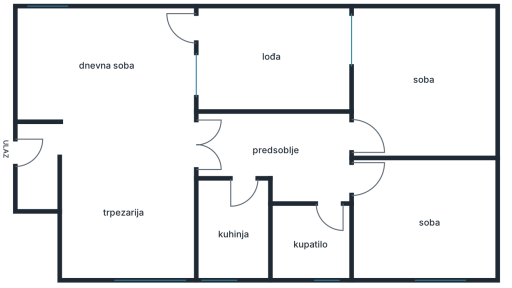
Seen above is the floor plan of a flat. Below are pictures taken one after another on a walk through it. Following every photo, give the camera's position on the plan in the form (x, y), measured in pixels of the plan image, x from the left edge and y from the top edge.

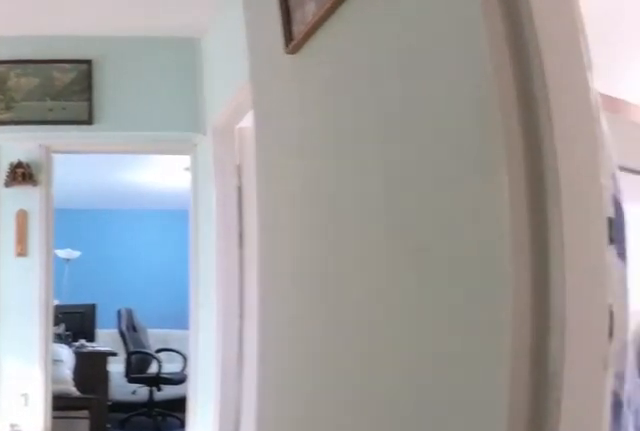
(224, 147)
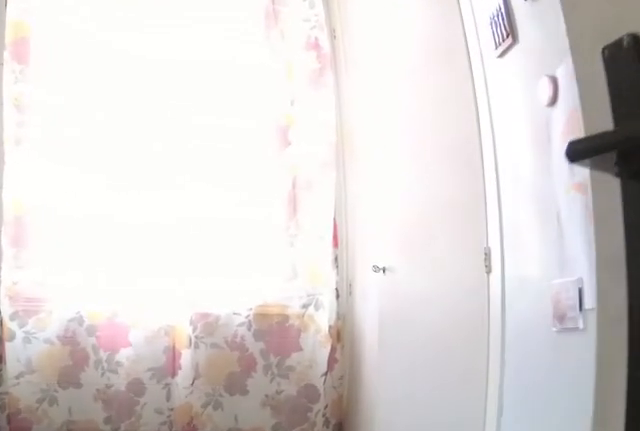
(234, 183)
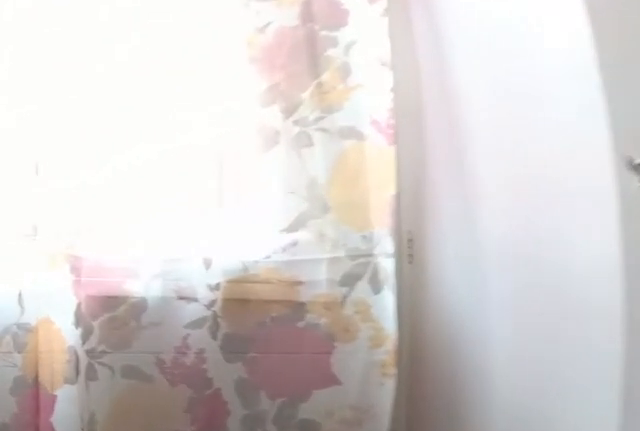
(233, 242)
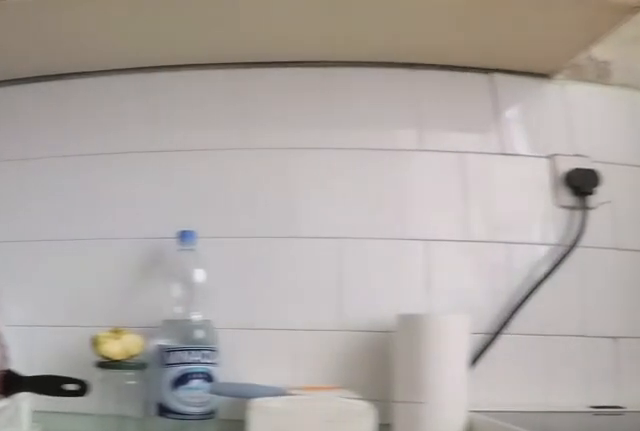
(223, 268)
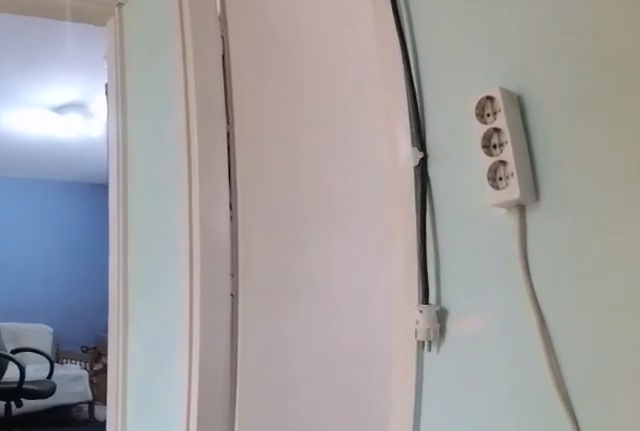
(270, 164)
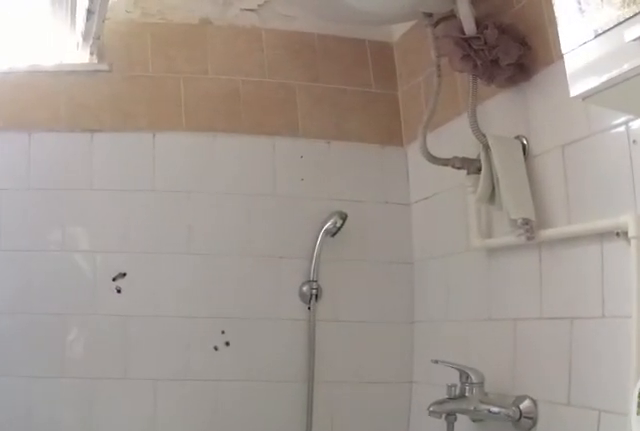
(324, 222)
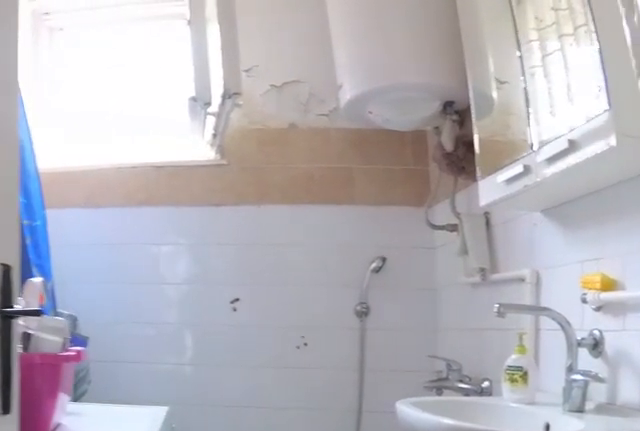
(323, 192)
